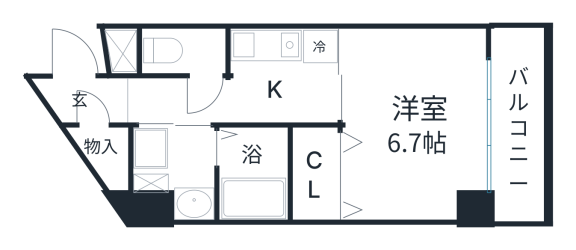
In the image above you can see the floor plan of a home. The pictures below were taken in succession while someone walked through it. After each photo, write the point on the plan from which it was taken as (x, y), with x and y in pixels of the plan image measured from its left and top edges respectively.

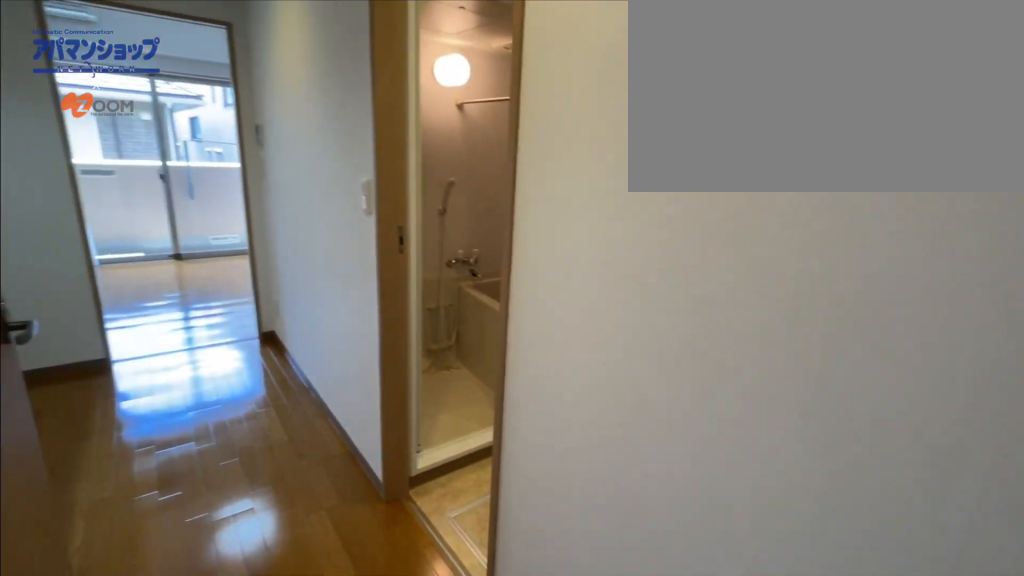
(90, 79)
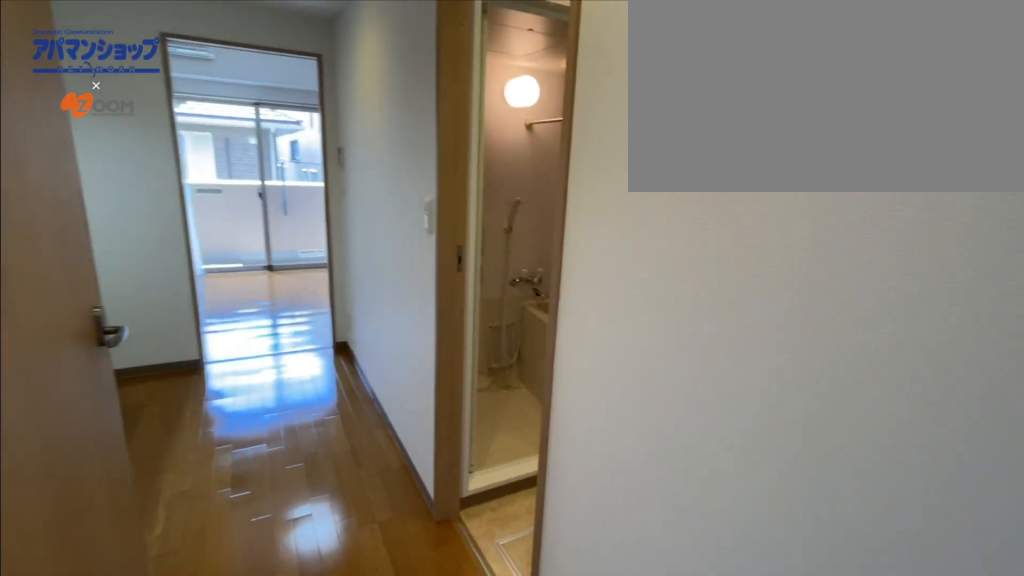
(90, 79)
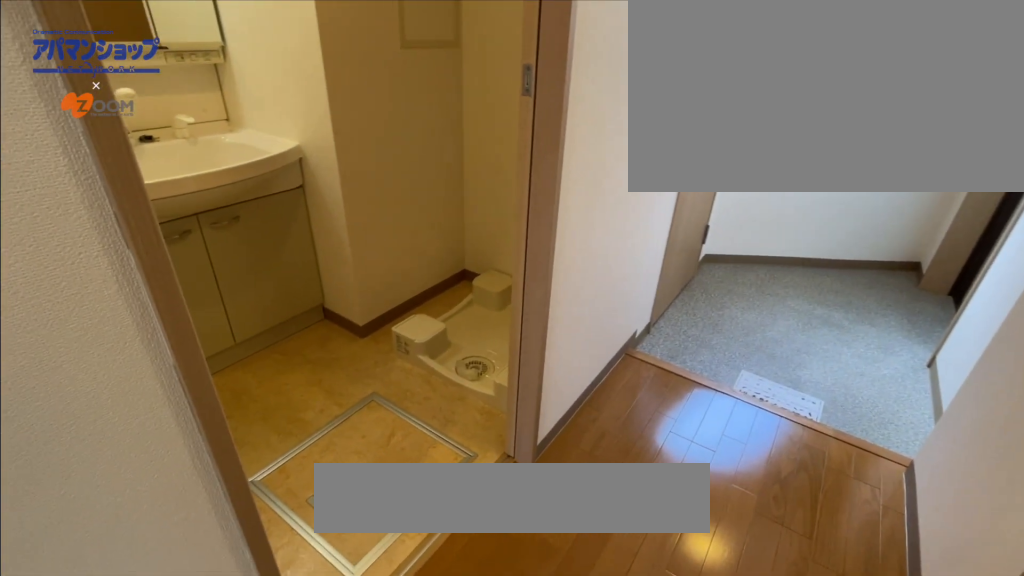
(228, 86)
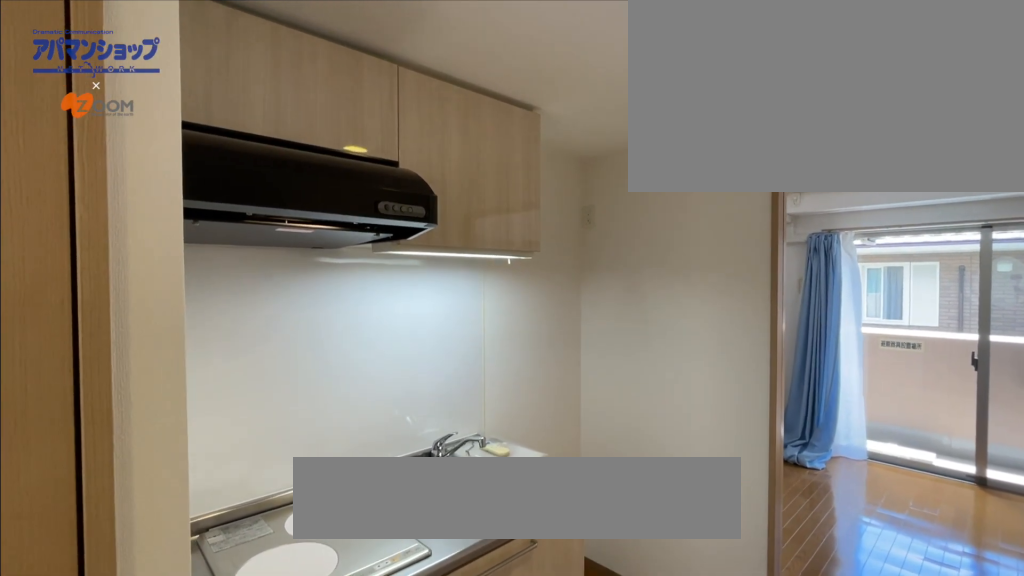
(231, 98)
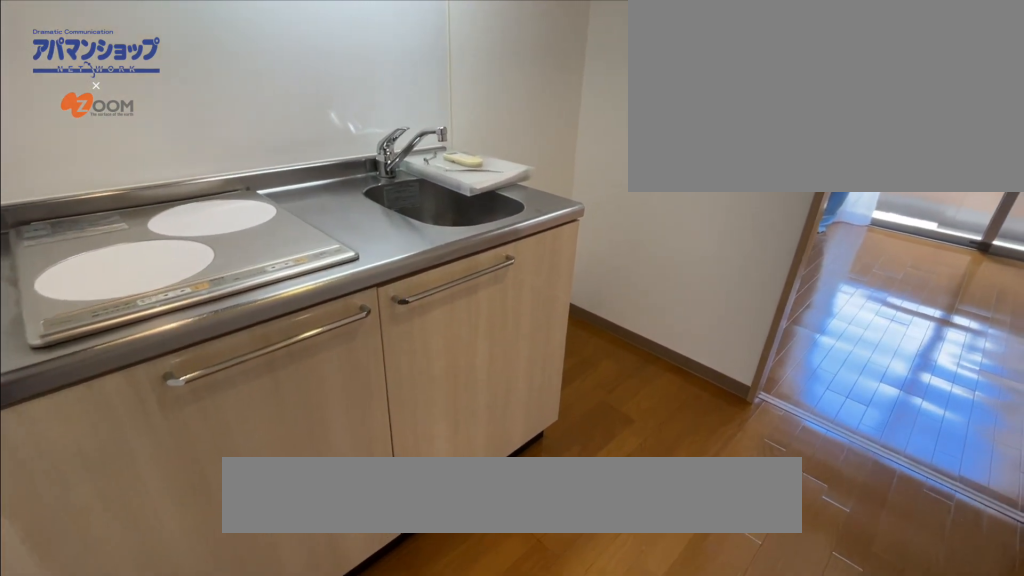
(231, 98)
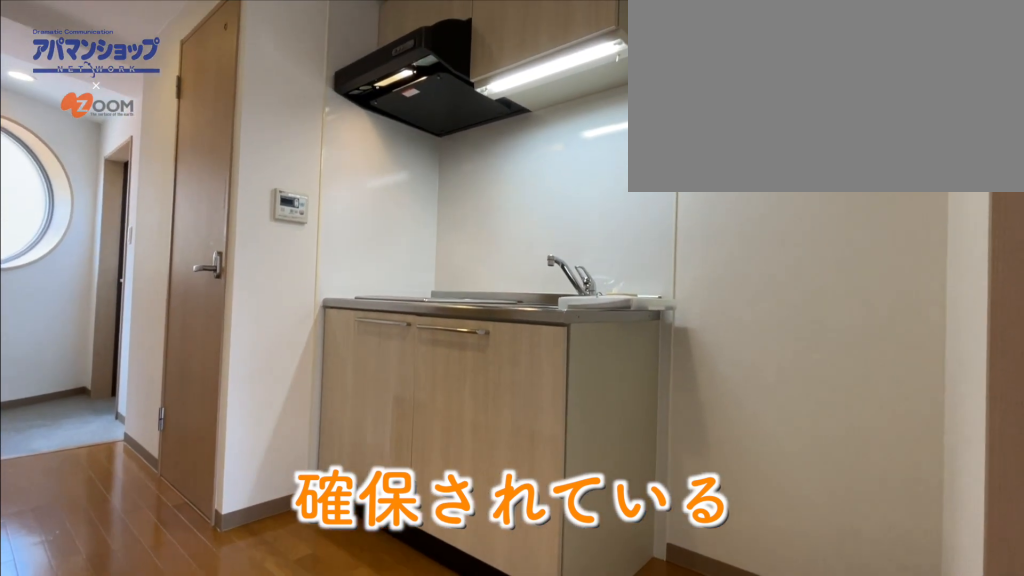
(359, 104)
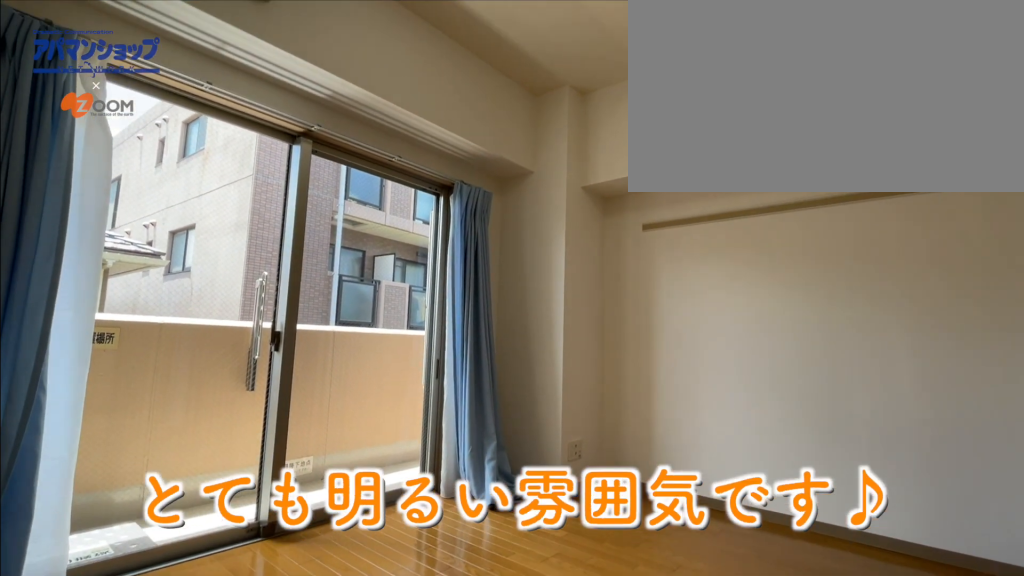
(358, 43)
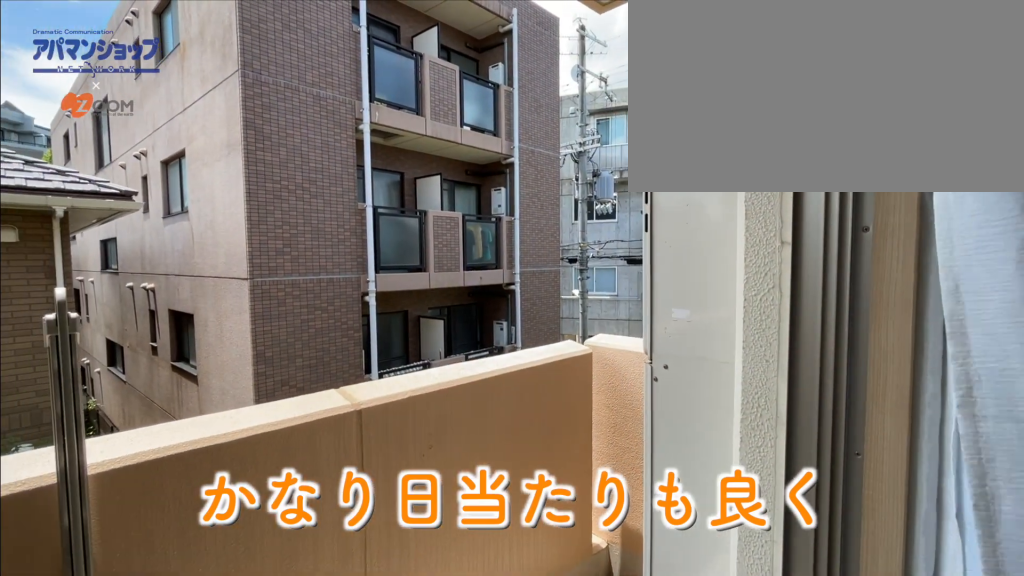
(474, 137)
